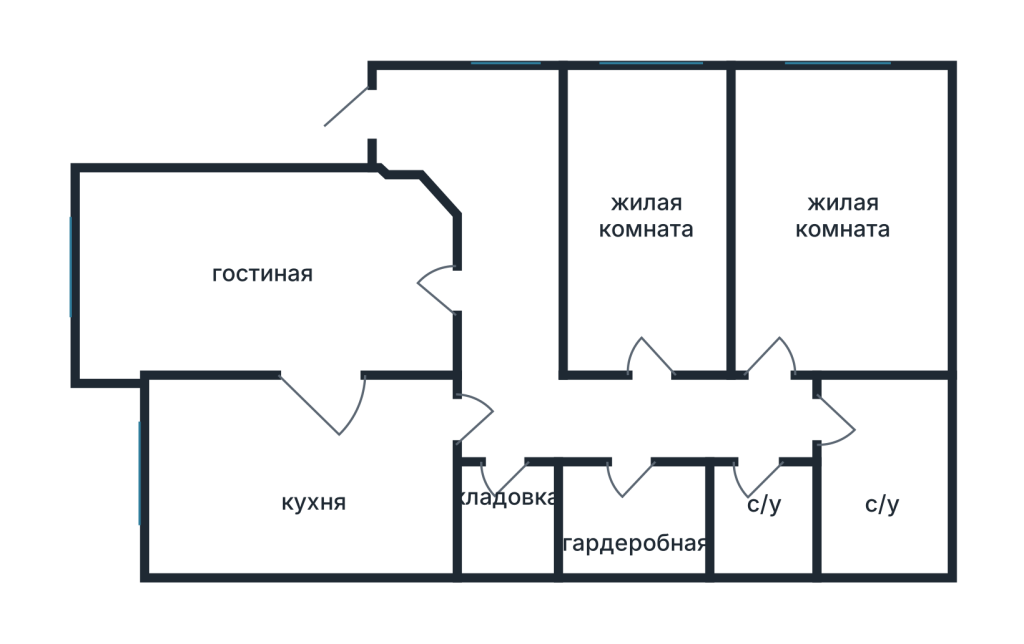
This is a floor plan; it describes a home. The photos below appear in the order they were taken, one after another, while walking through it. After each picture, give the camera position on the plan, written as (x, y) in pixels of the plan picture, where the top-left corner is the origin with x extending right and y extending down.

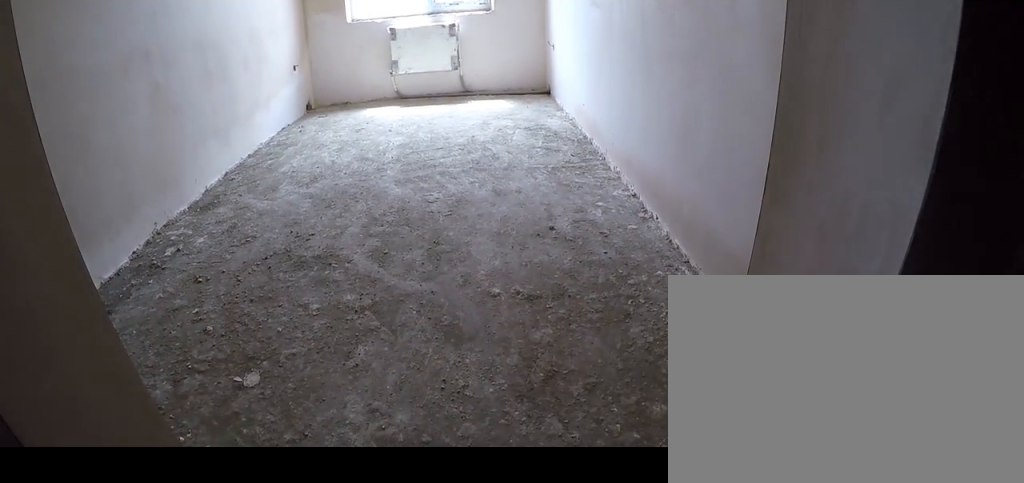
(654, 381)
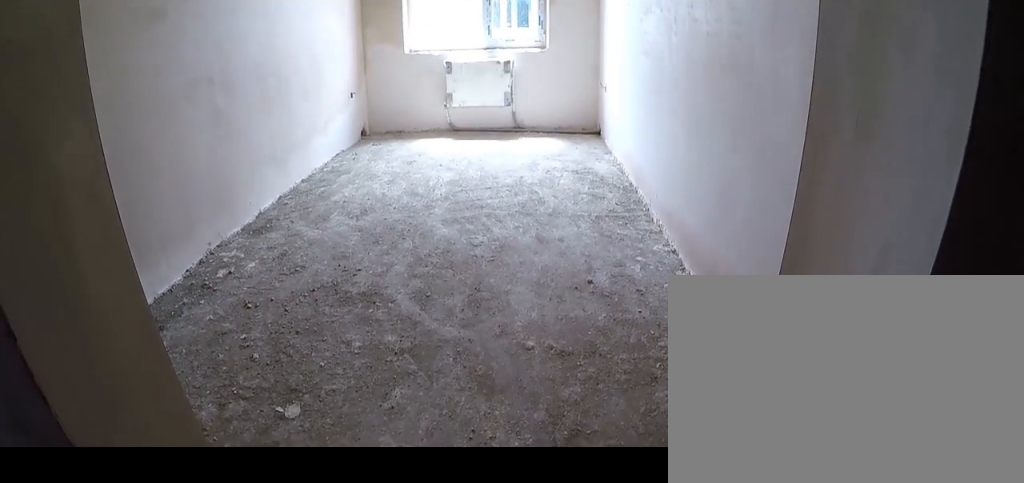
(654, 381)
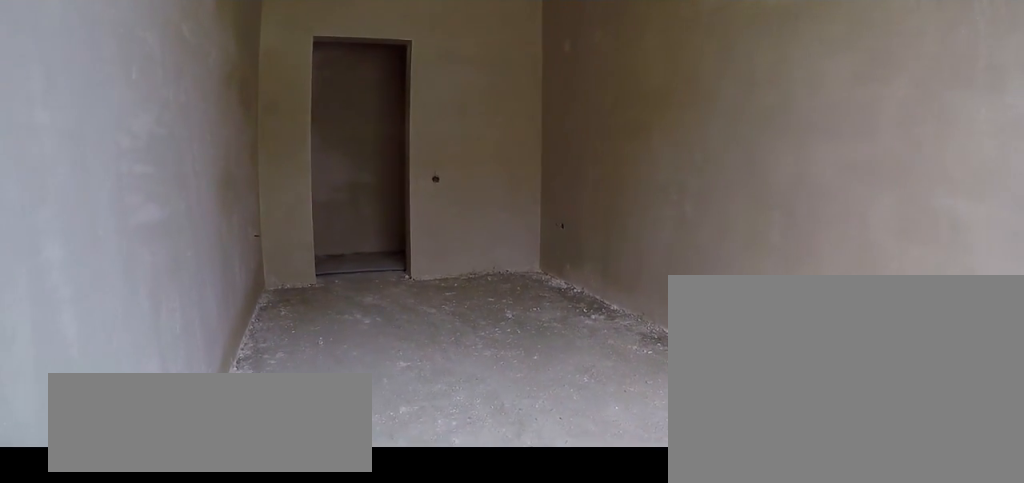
(702, 102)
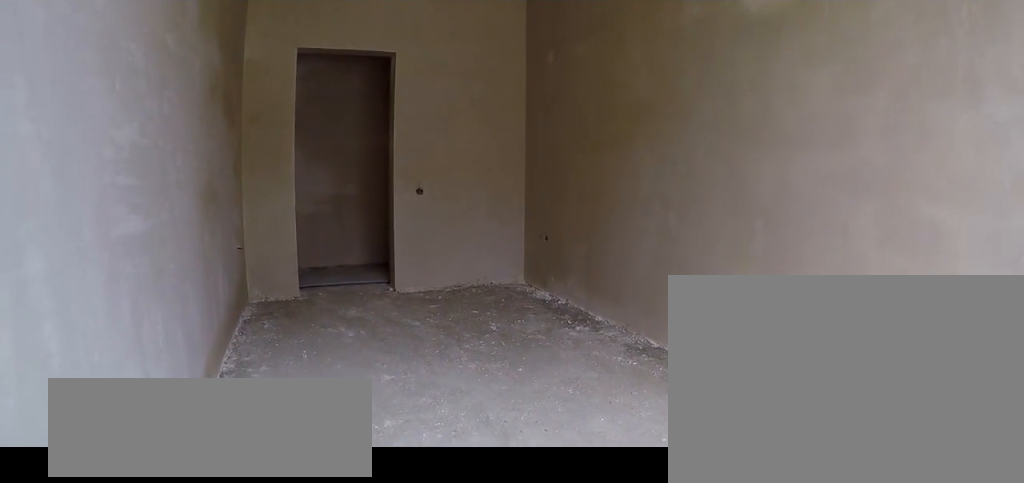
(702, 102)
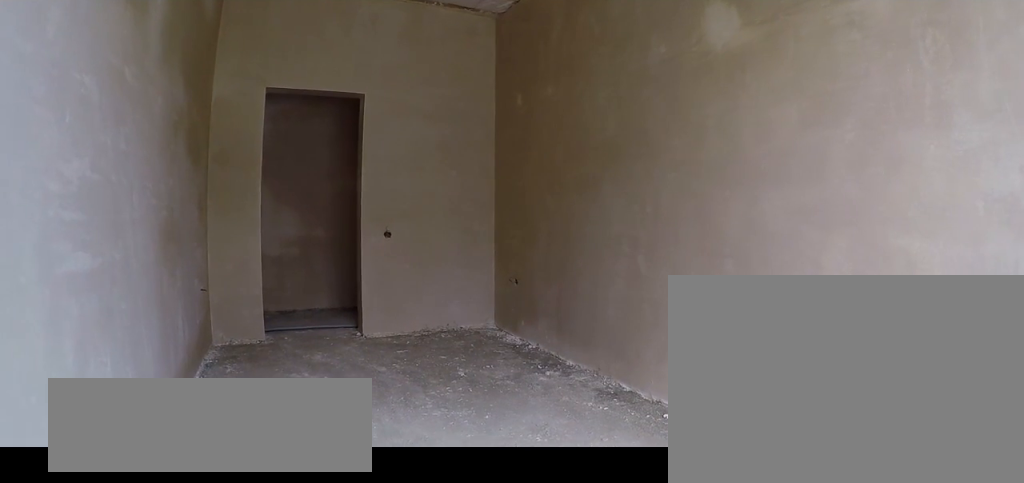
(687, 165)
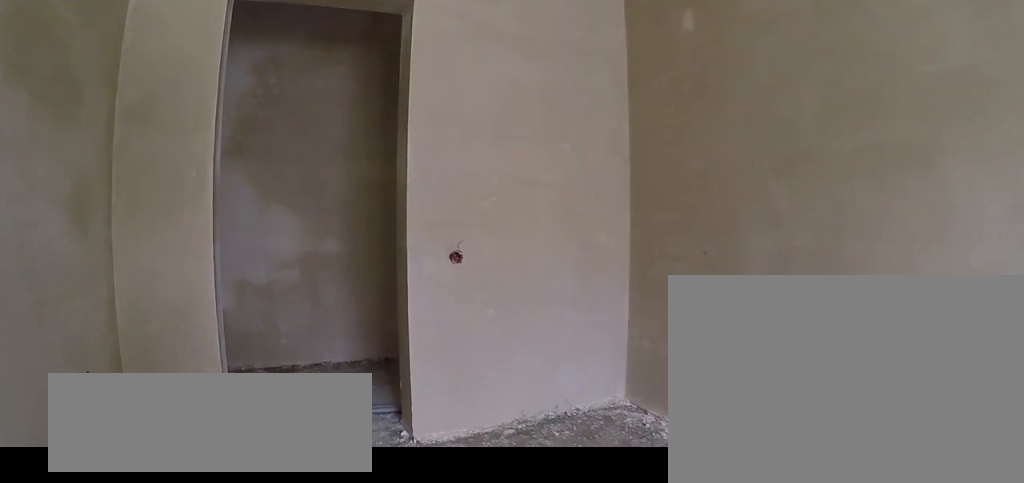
(664, 280)
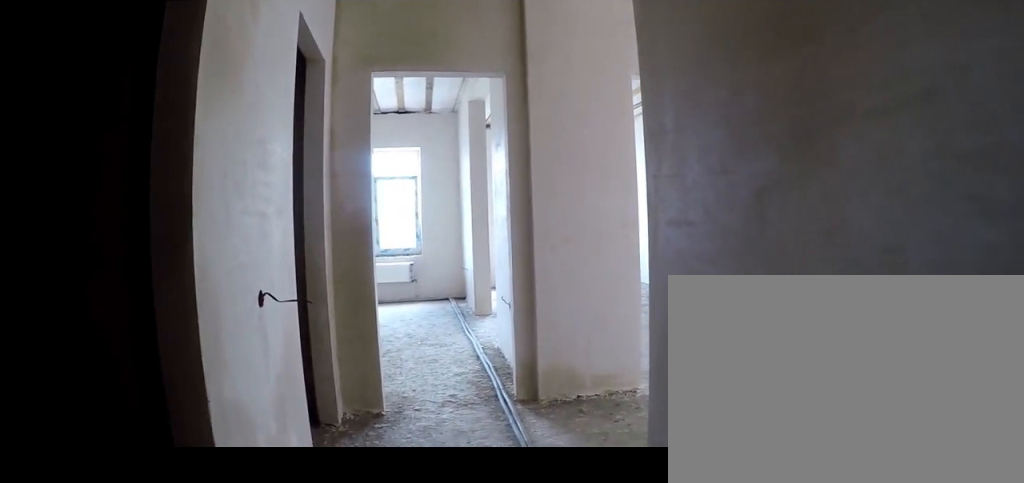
(524, 369)
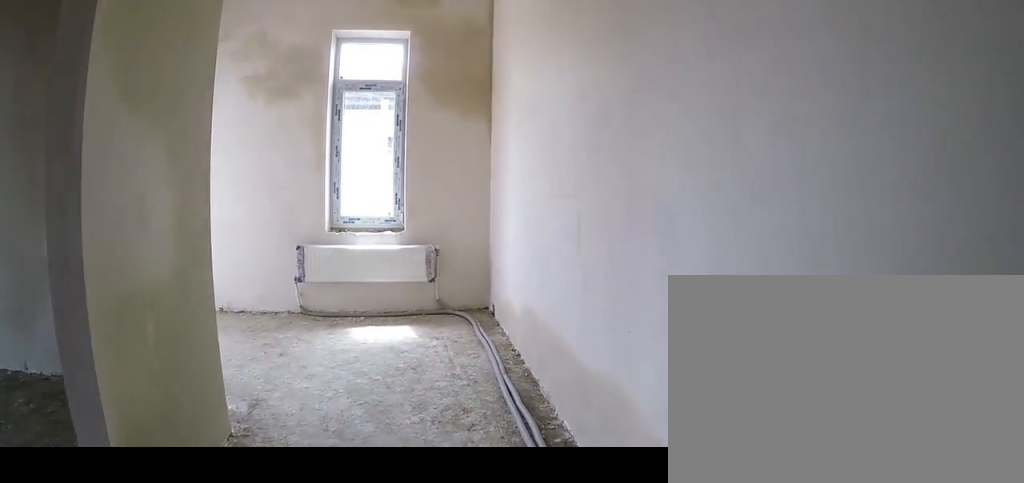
(507, 305)
